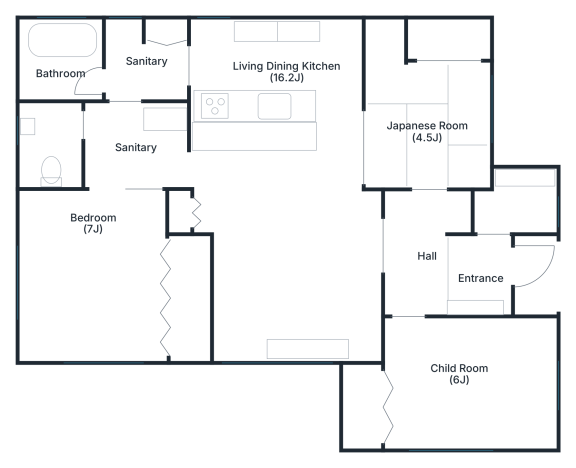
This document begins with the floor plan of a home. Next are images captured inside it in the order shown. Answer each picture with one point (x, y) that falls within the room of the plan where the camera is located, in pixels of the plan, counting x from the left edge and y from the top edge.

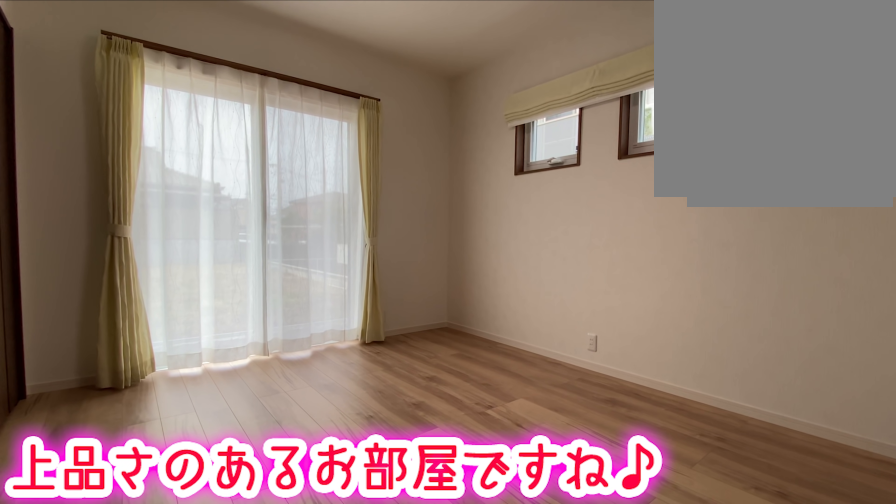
(36, 283)
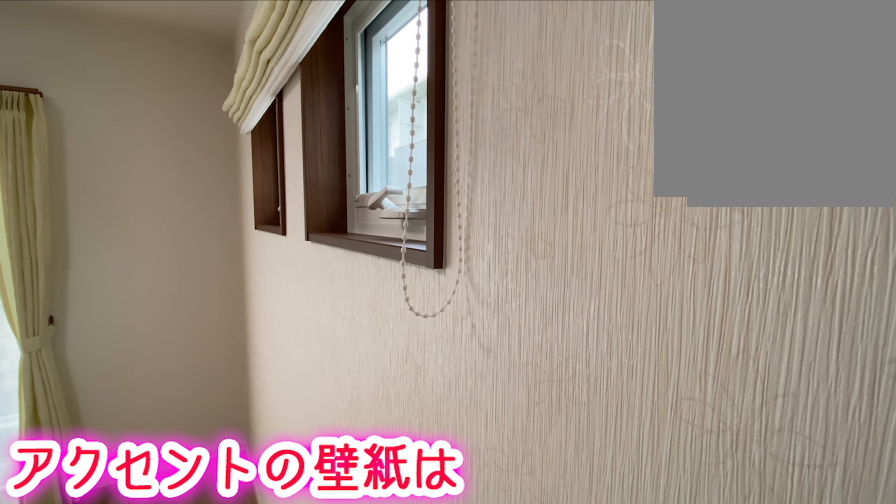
(94, 288)
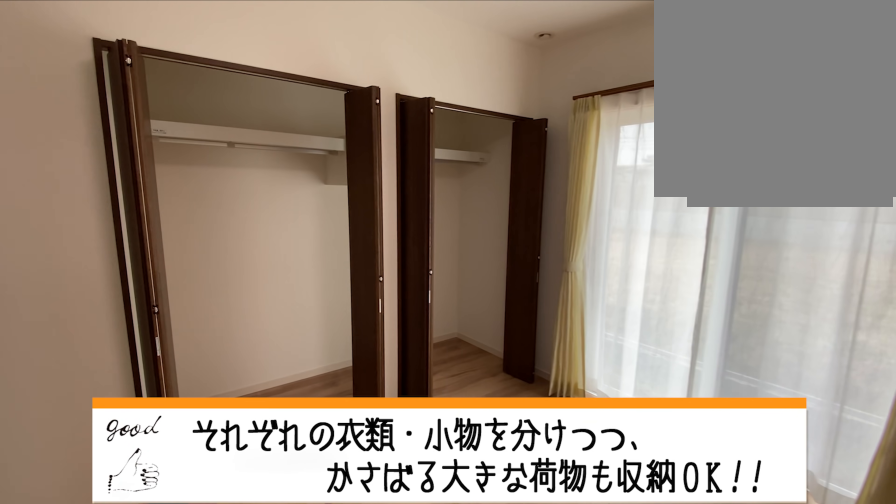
(93, 288)
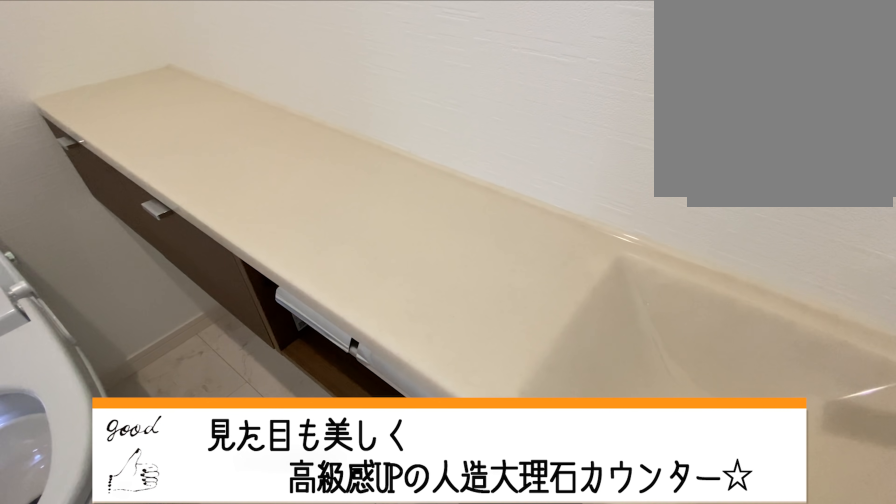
(54, 146)
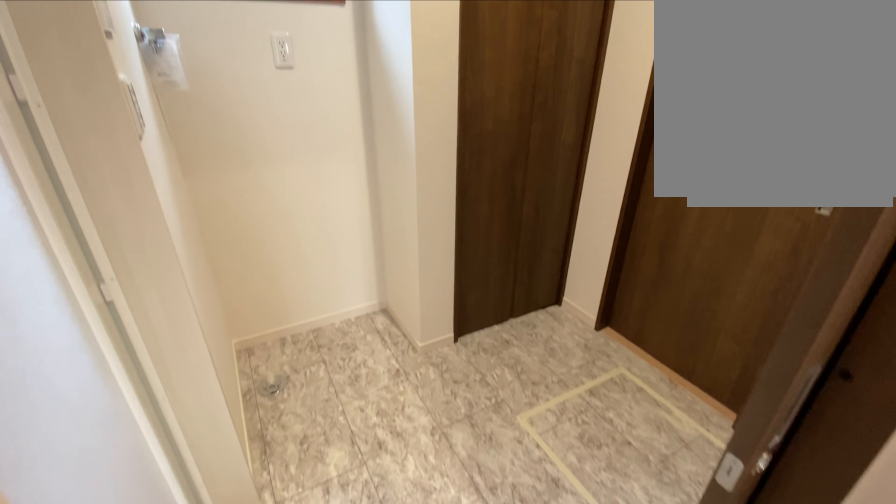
(143, 70)
